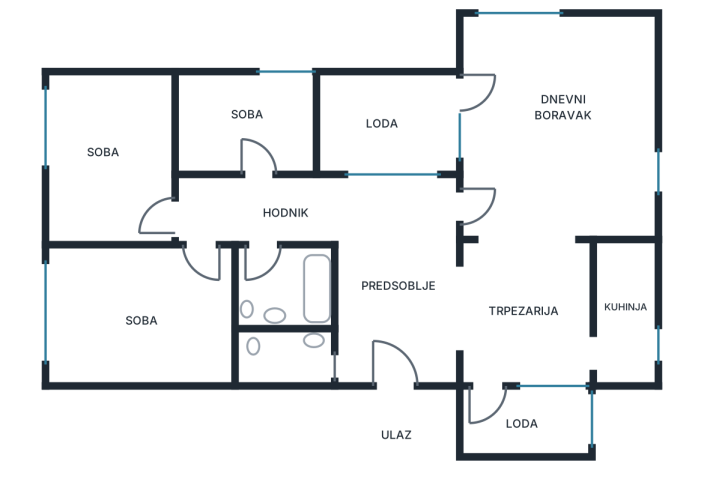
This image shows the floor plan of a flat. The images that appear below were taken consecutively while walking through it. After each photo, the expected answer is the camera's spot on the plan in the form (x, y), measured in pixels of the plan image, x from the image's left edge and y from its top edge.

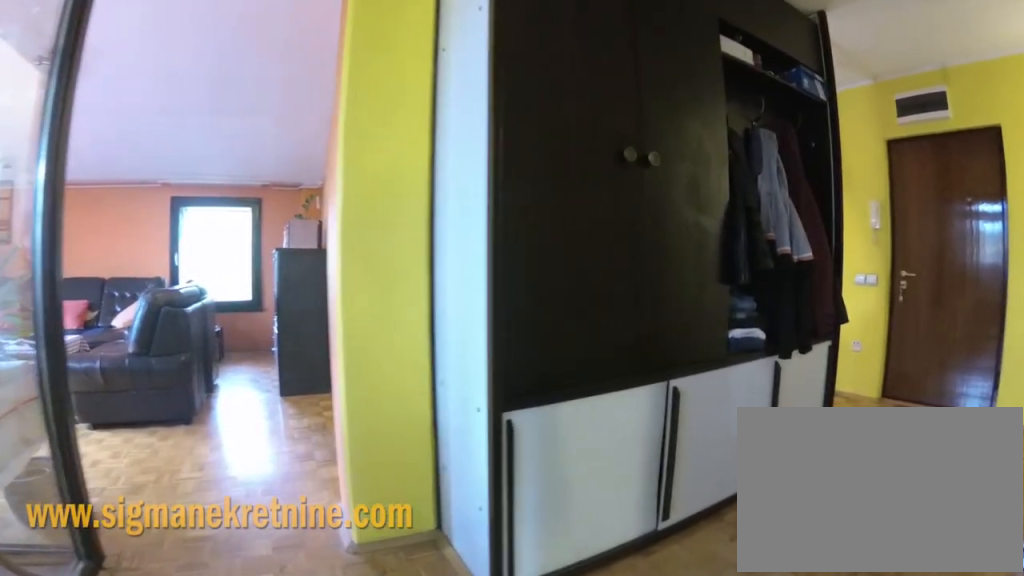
(365, 197)
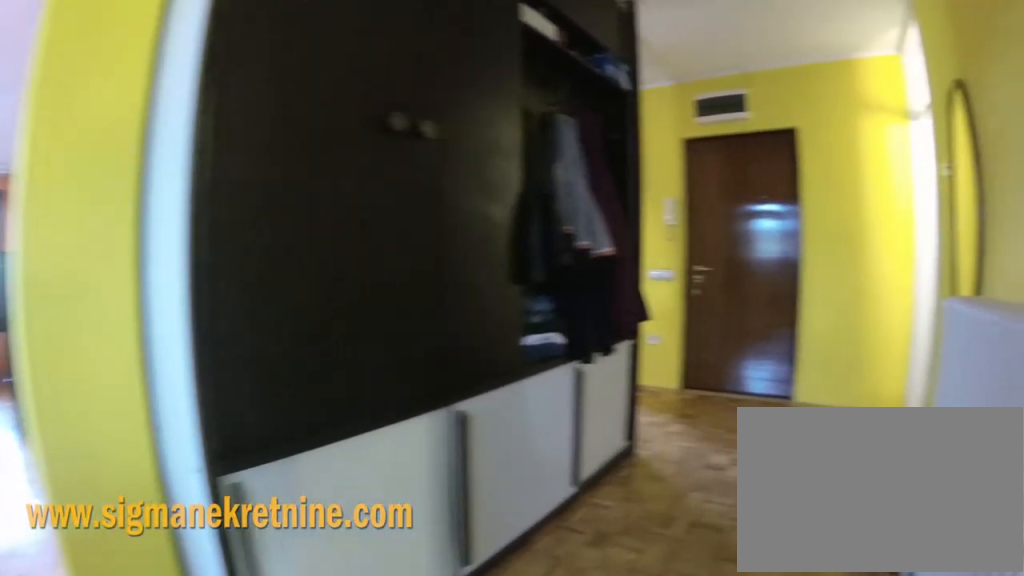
(378, 205)
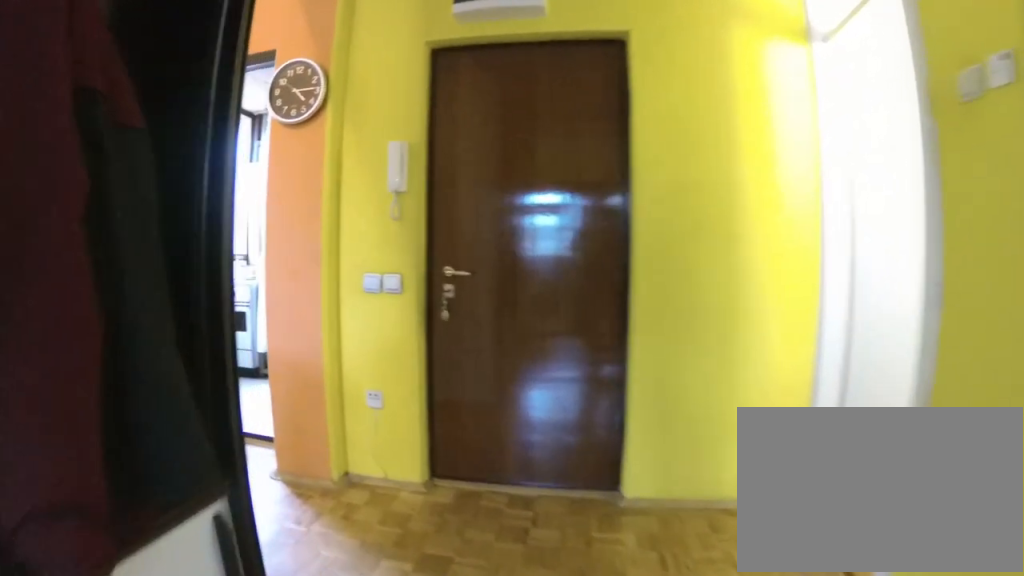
(389, 258)
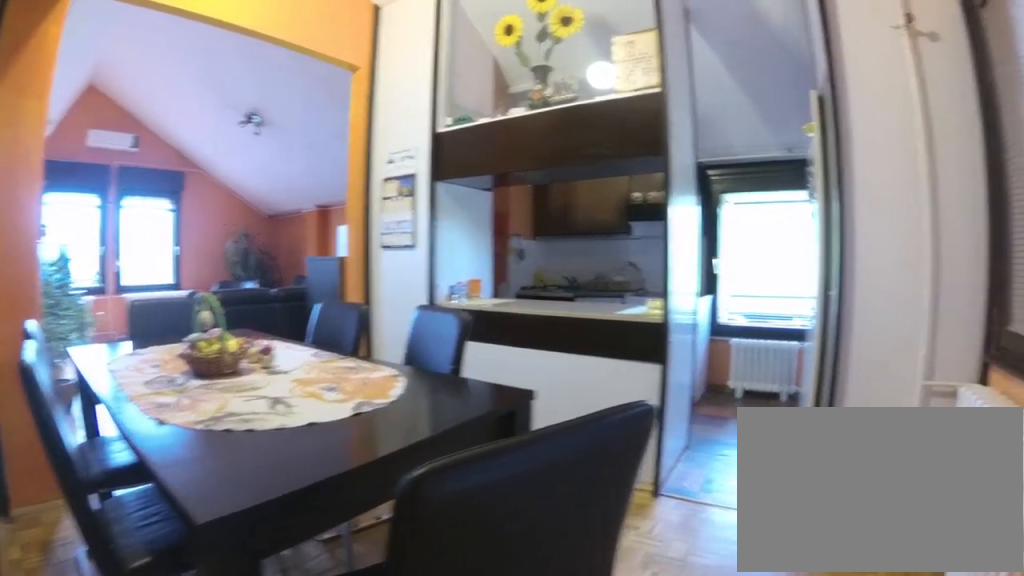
(469, 358)
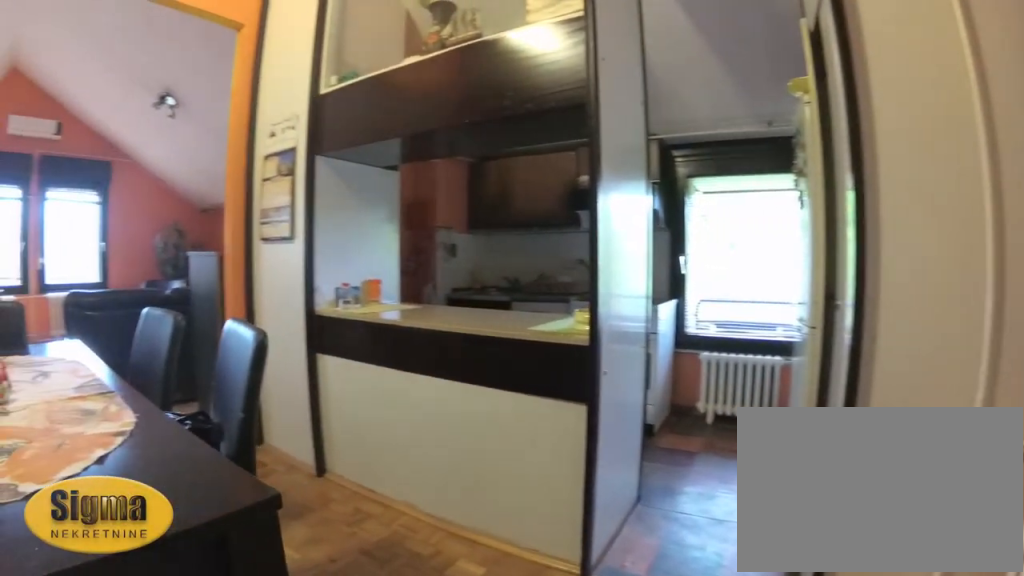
(489, 359)
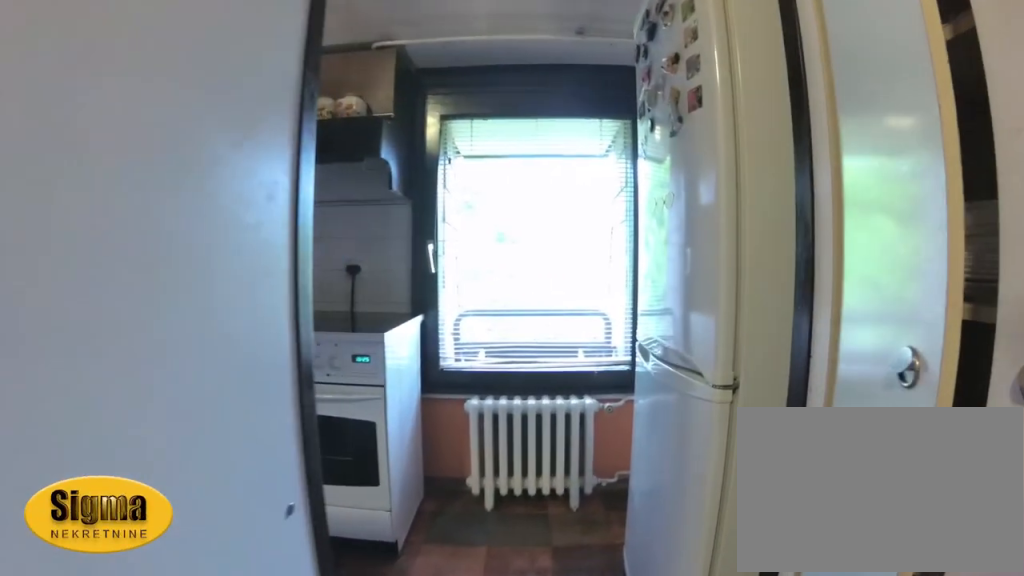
(545, 362)
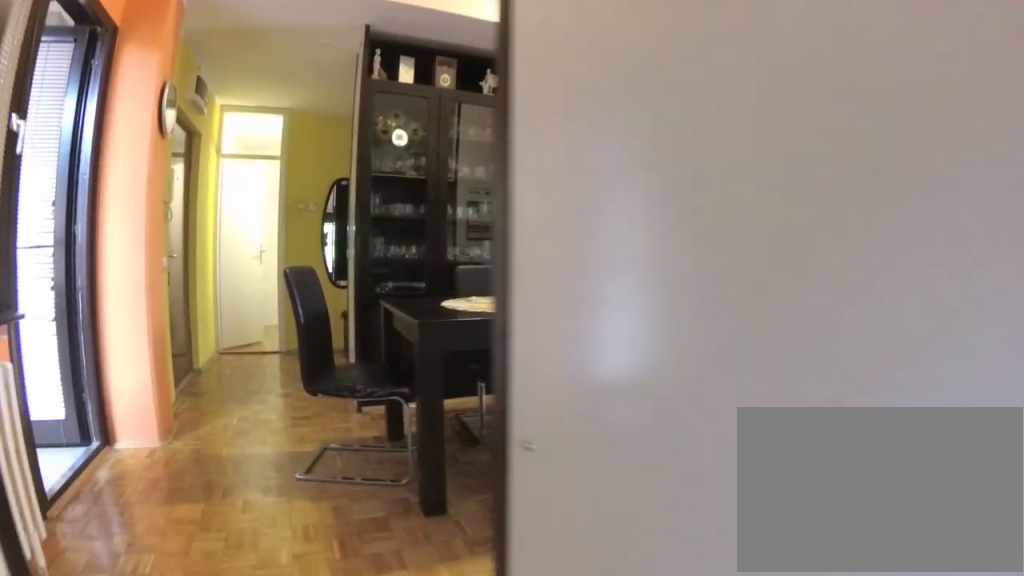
(629, 364)
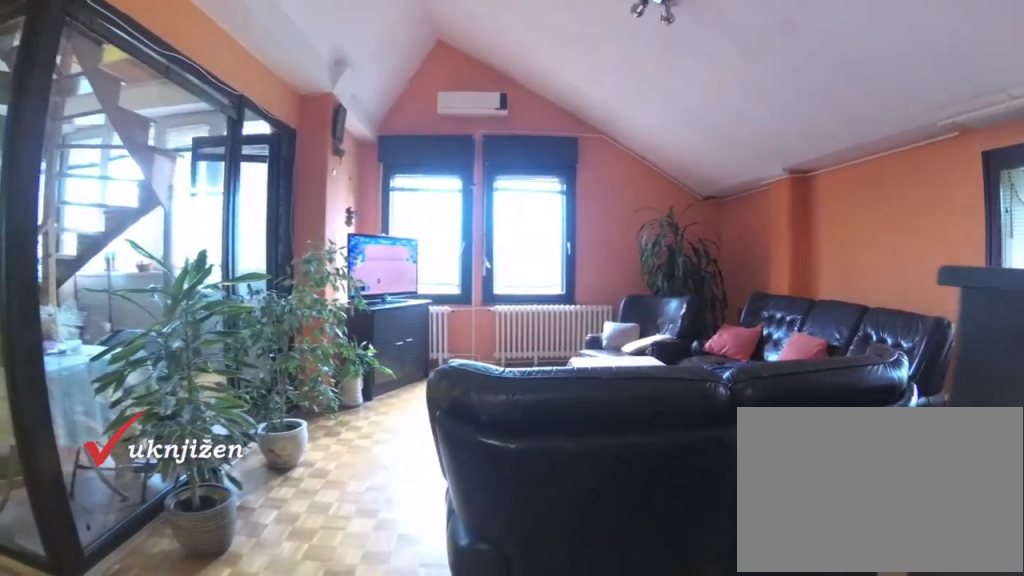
(559, 260)
